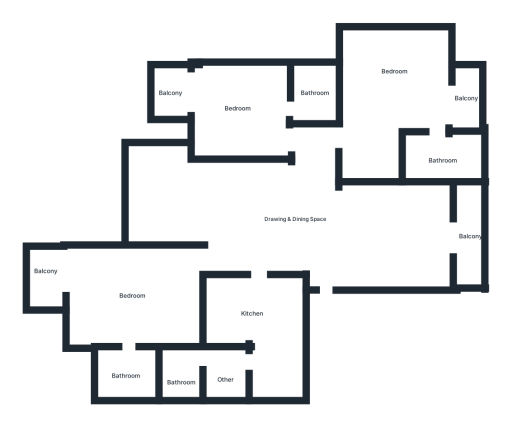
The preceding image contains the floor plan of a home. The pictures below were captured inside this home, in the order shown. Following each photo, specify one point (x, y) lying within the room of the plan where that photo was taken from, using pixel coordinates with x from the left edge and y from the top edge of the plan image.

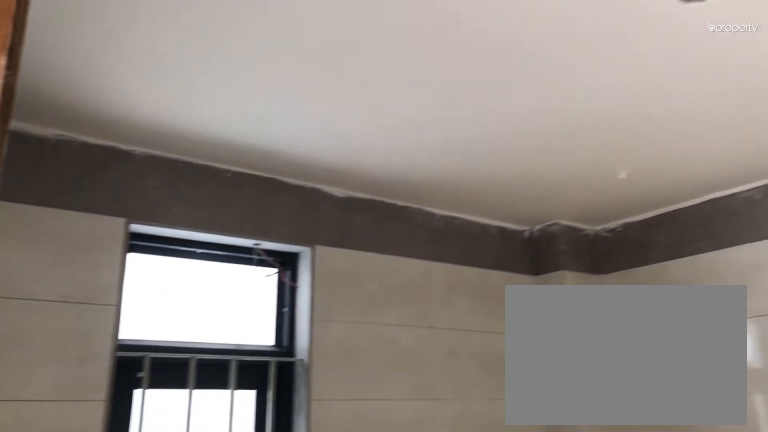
(318, 93)
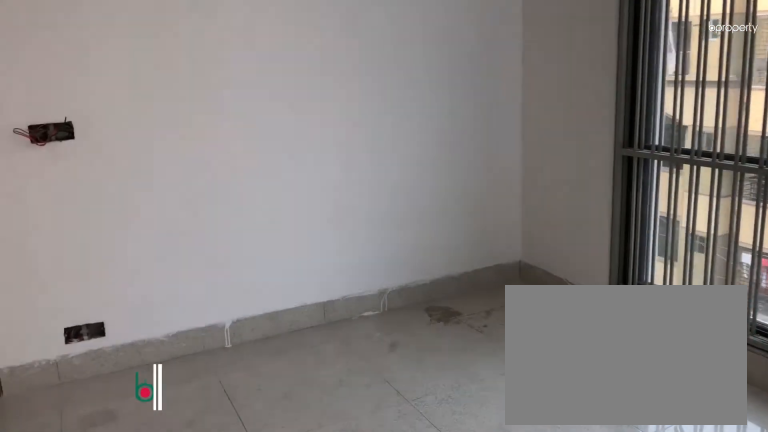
(130, 303)
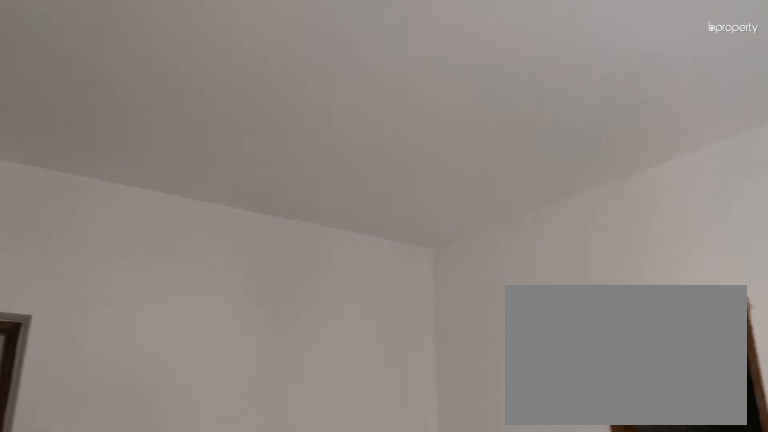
(130, 303)
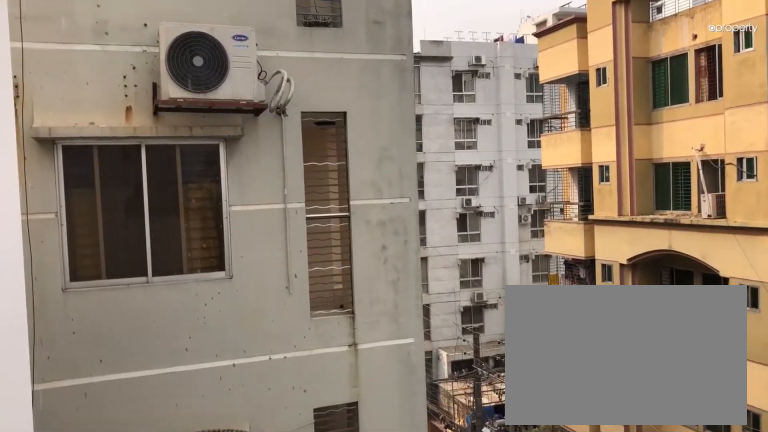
(56, 277)
